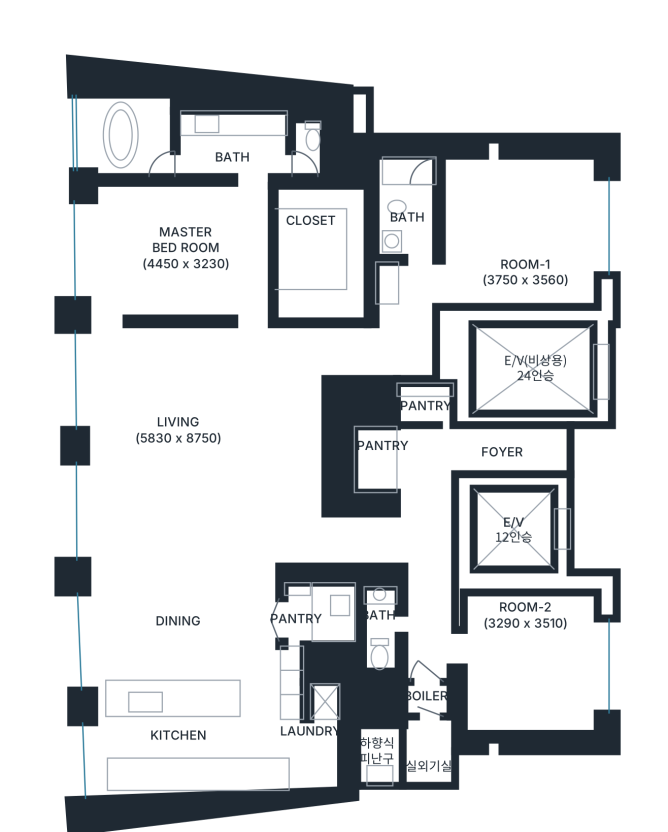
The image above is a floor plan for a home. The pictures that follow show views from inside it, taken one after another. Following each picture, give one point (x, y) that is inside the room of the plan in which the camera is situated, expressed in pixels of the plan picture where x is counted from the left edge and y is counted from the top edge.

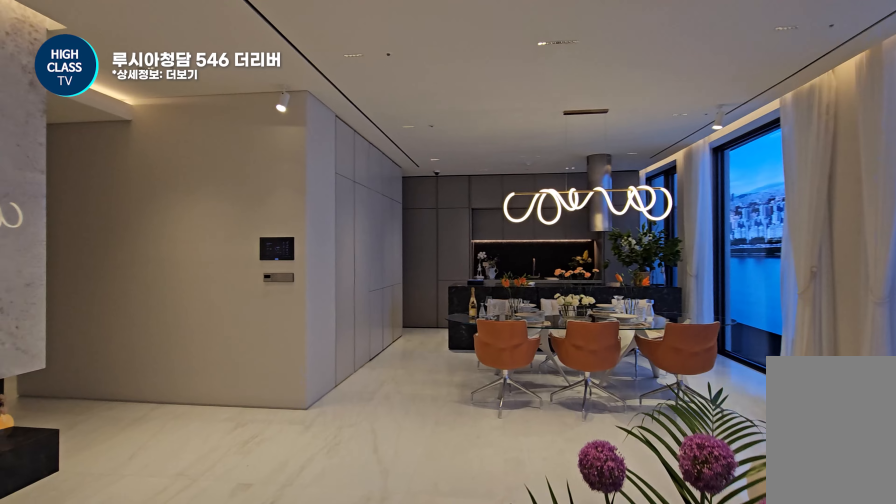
(202, 439)
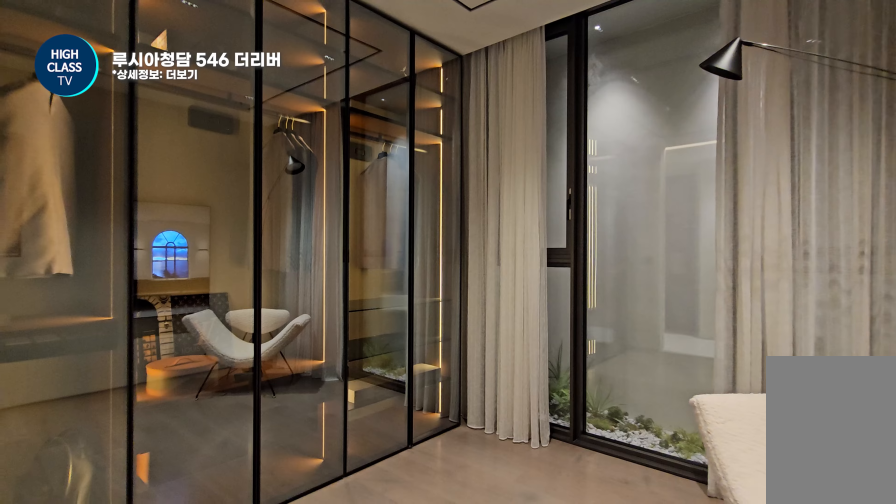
(528, 661)
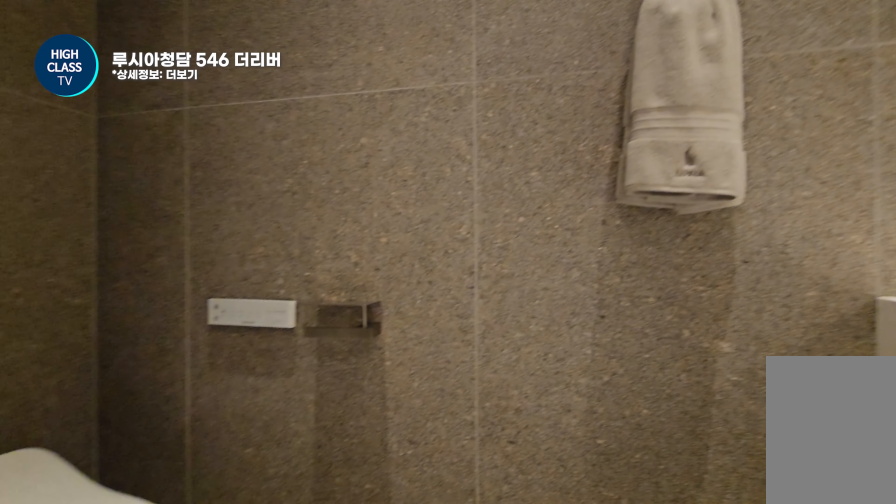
(382, 623)
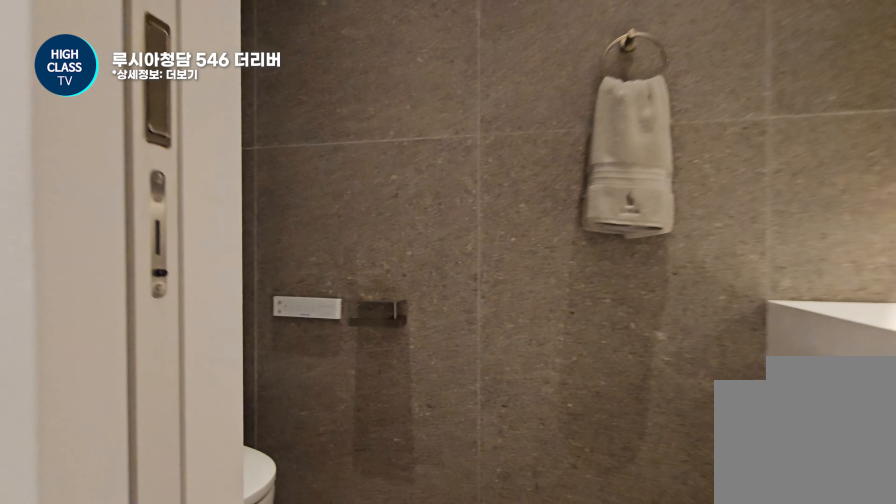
(382, 623)
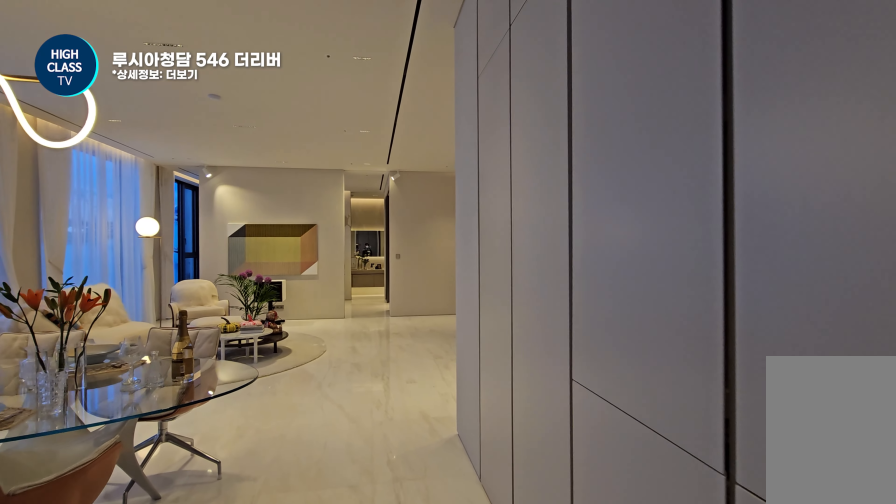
(211, 657)
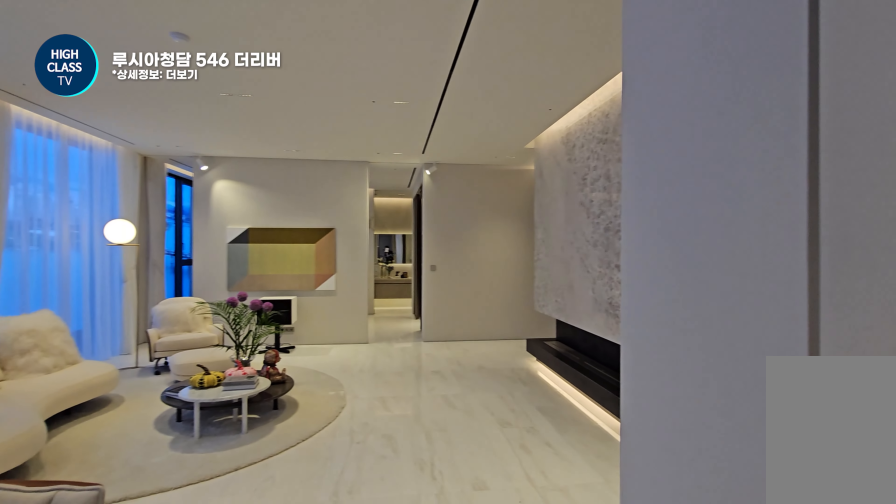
(211, 657)
